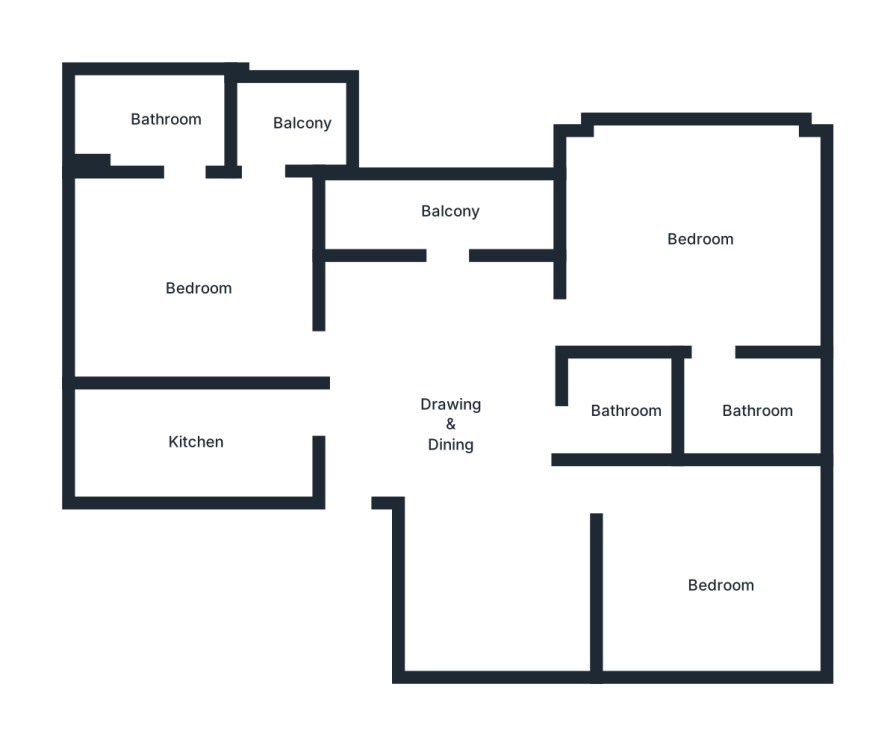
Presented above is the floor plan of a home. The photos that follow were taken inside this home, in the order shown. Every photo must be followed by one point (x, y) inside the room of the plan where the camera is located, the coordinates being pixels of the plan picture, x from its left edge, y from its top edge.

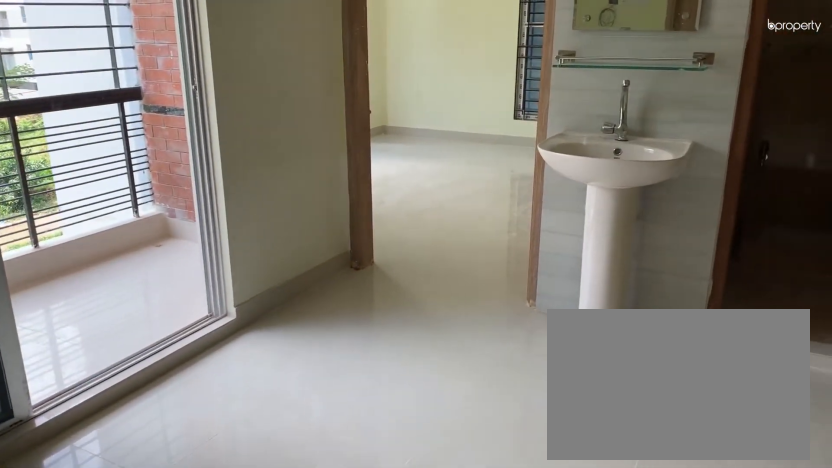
(452, 437)
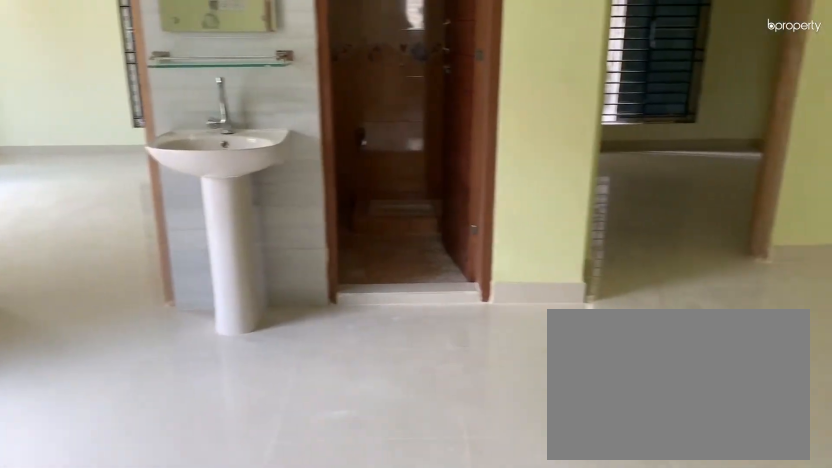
(452, 437)
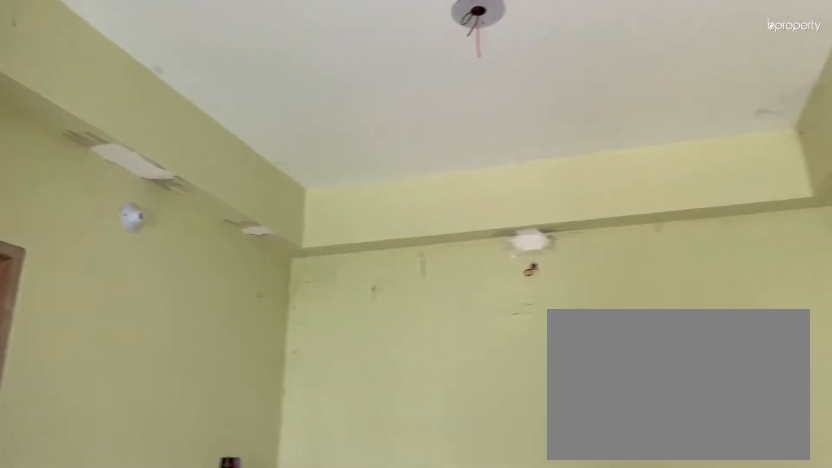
(495, 591)
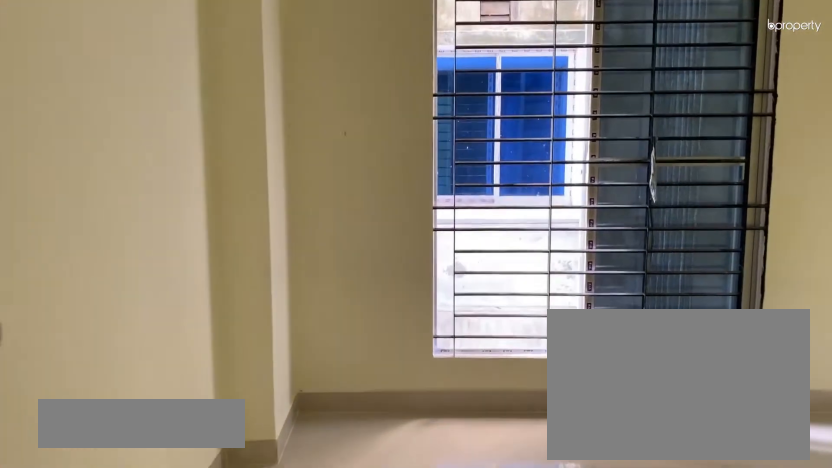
(717, 581)
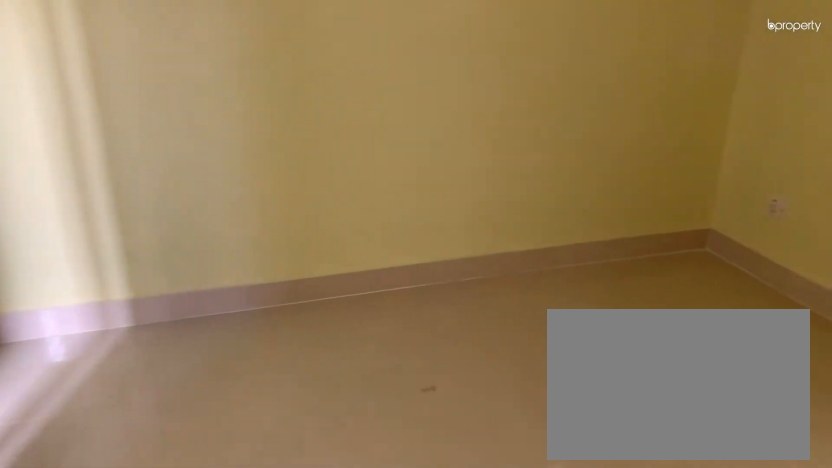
(717, 581)
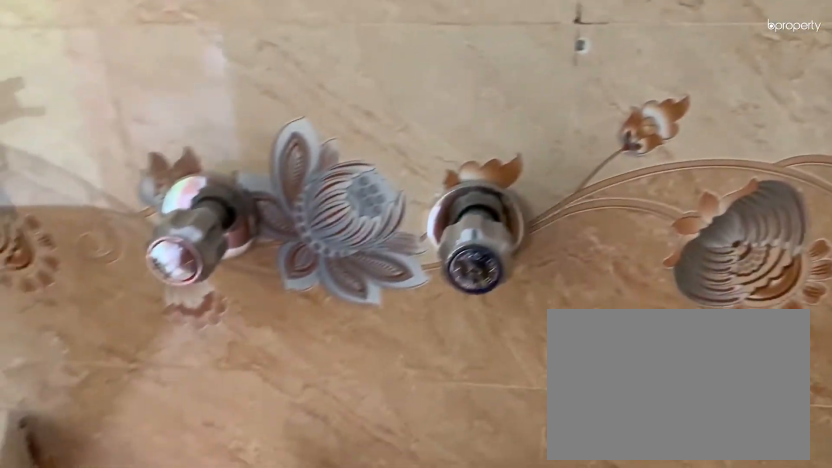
(628, 408)
